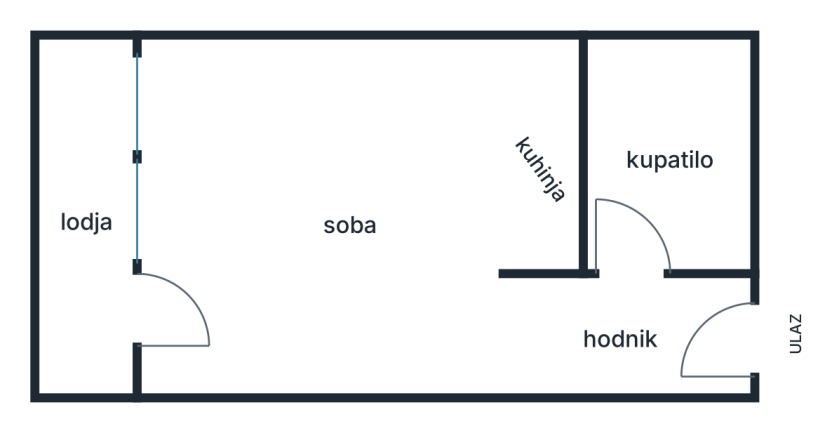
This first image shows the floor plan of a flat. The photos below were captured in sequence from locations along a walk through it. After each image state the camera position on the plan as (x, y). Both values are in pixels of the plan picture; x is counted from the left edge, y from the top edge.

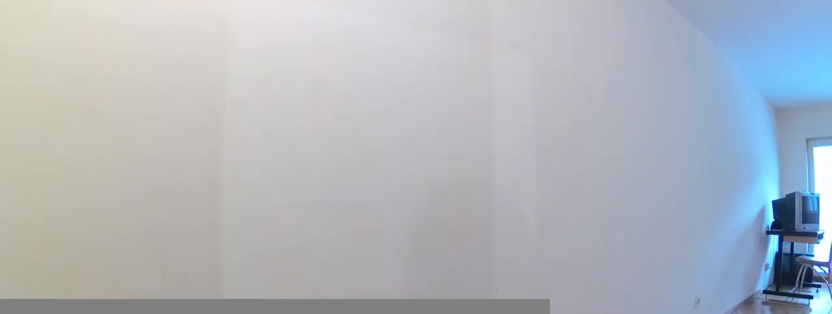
(626, 285)
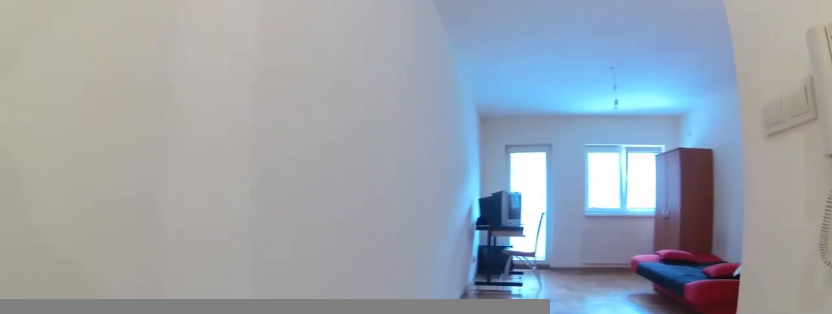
(610, 323)
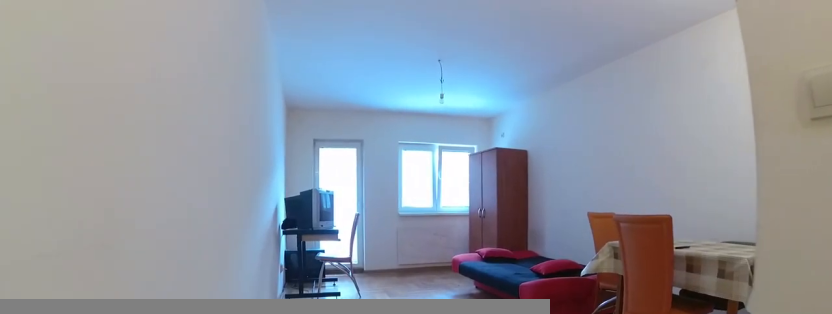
(546, 323)
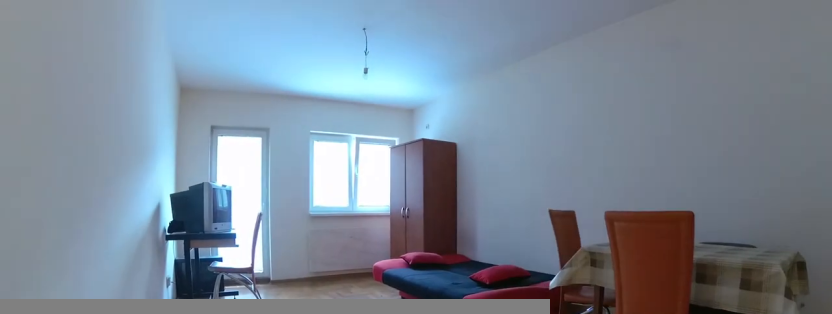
(504, 322)
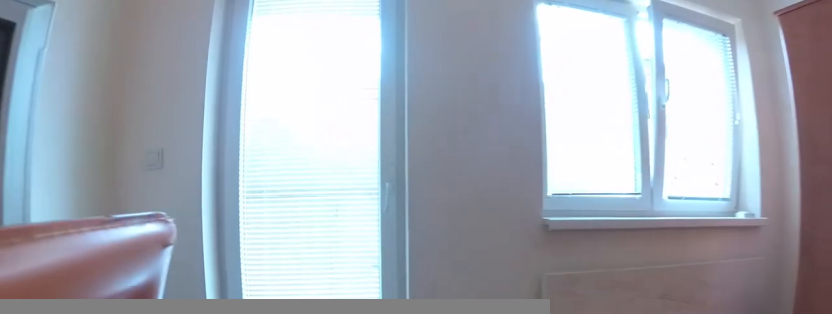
(251, 326)
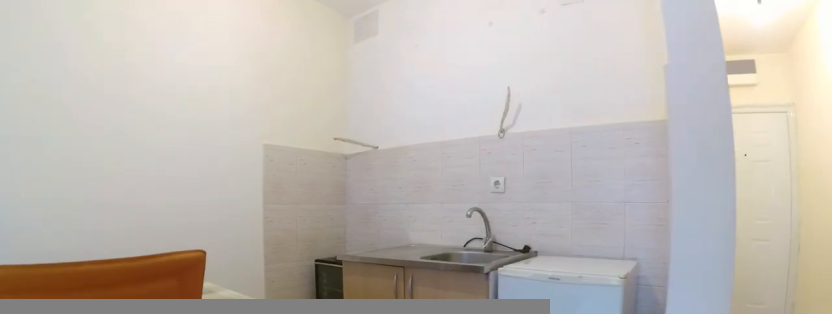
(383, 276)
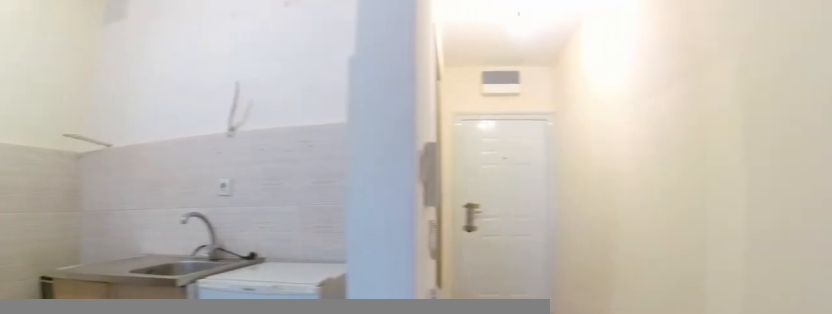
(429, 306)
